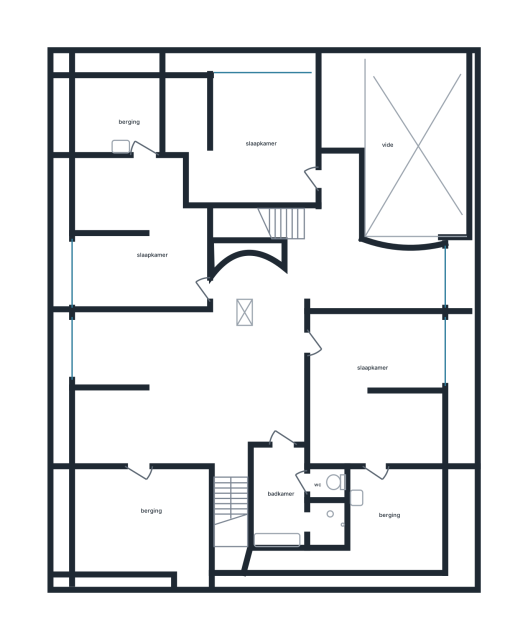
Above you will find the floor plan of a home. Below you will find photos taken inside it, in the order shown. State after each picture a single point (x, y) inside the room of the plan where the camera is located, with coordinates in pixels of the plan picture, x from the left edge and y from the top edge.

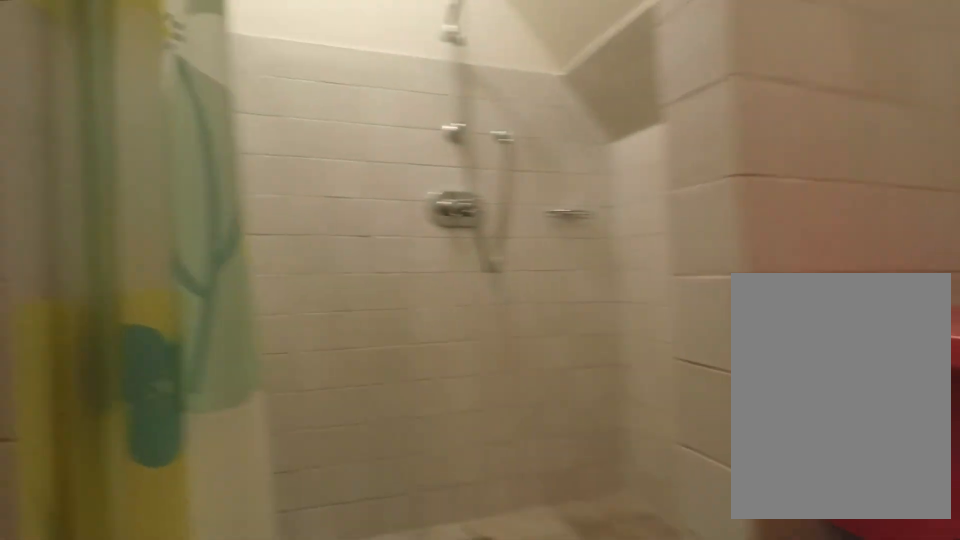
(291, 503)
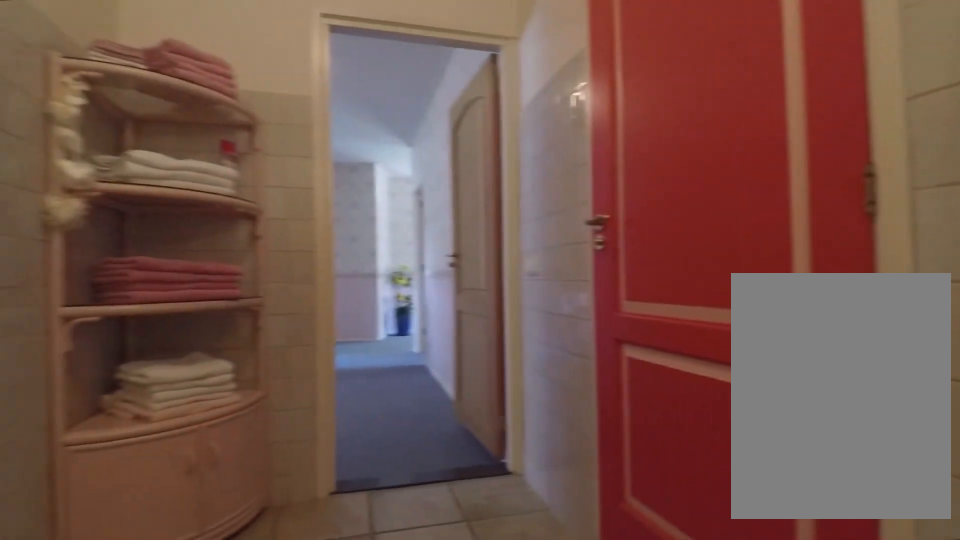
(291, 503)
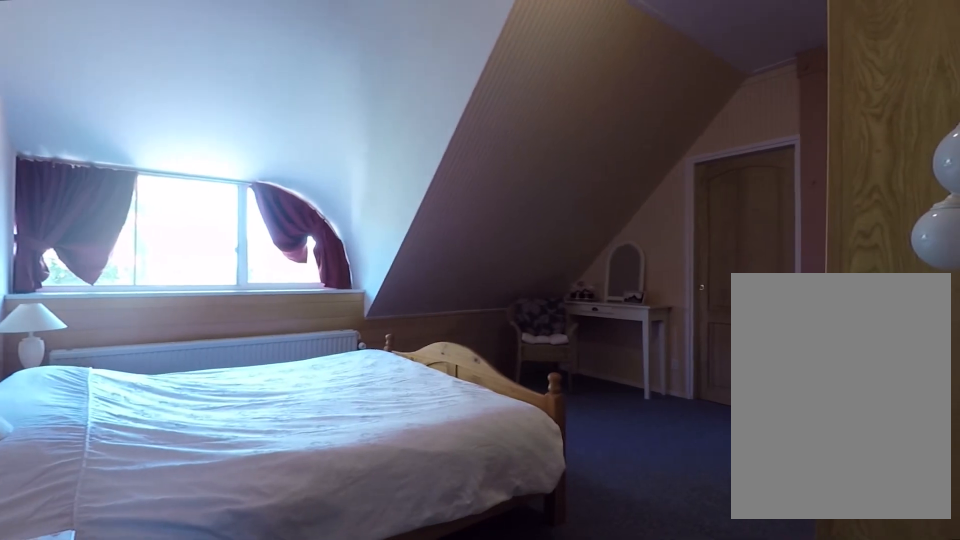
(370, 384)
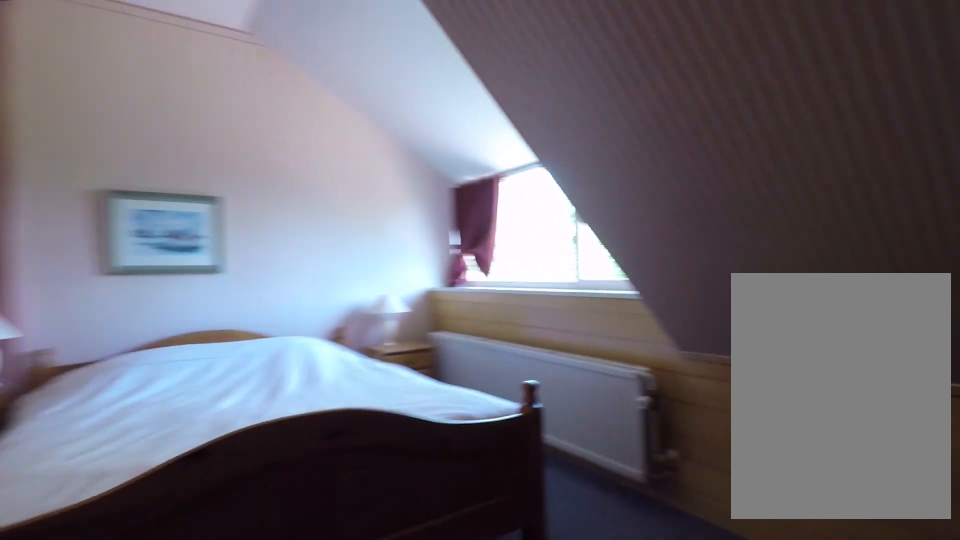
(370, 384)
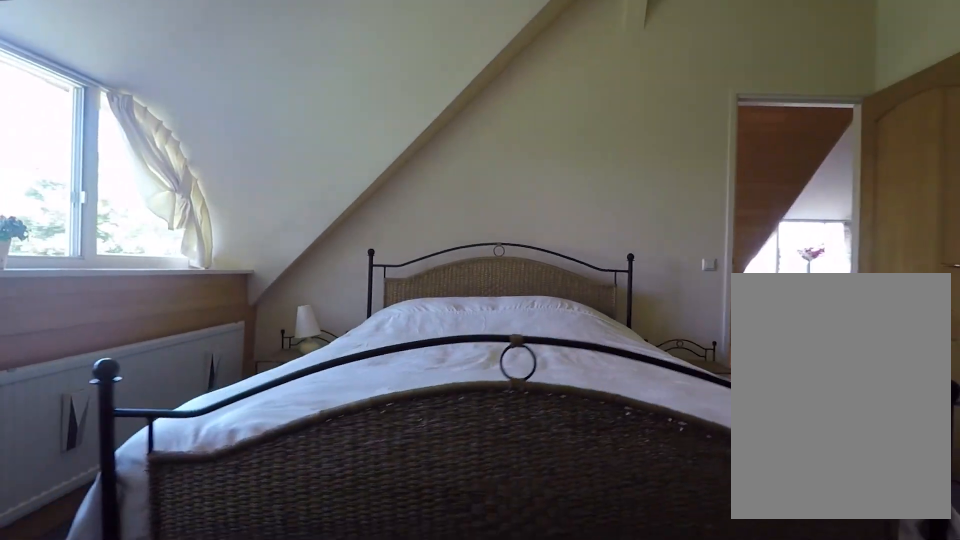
(247, 140)
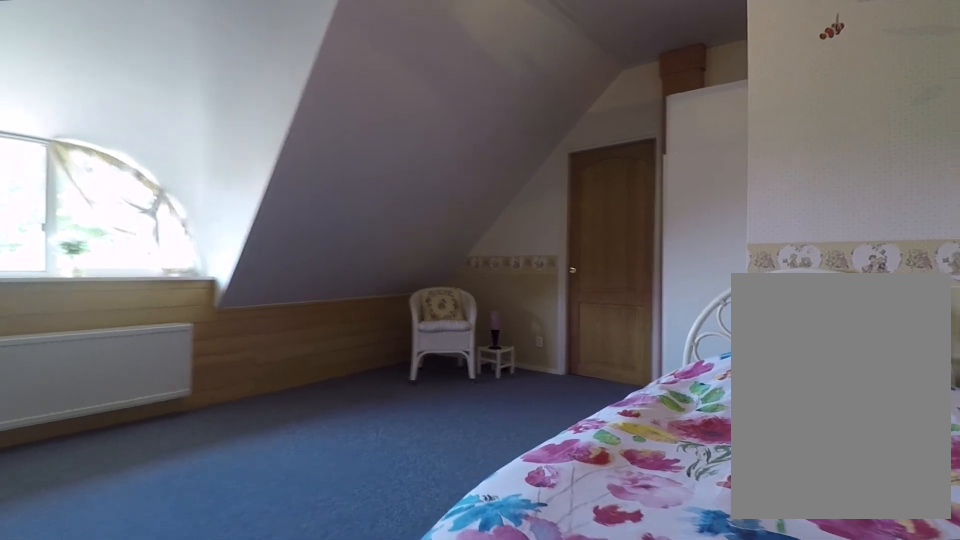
(142, 240)
